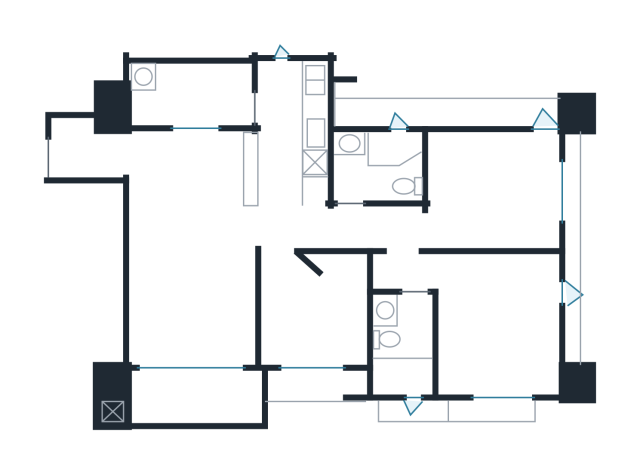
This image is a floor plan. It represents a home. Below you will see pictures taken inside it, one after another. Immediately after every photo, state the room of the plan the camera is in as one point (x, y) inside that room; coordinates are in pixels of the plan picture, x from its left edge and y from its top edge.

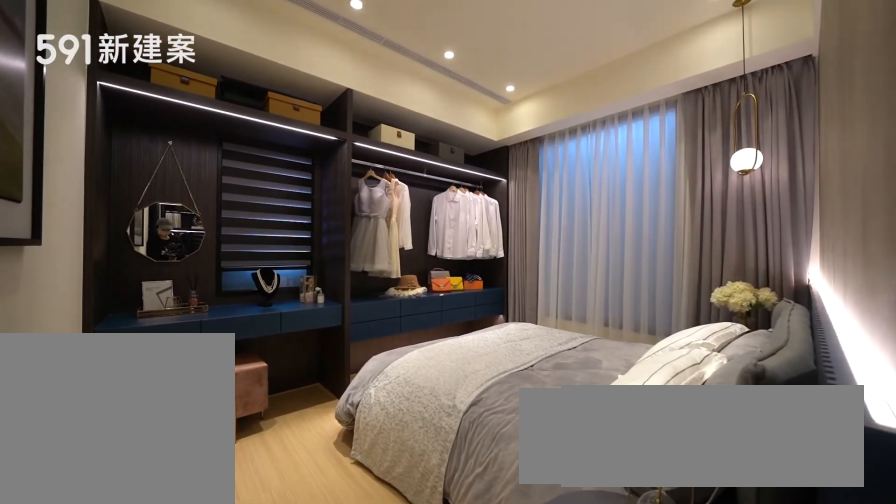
(486, 319)
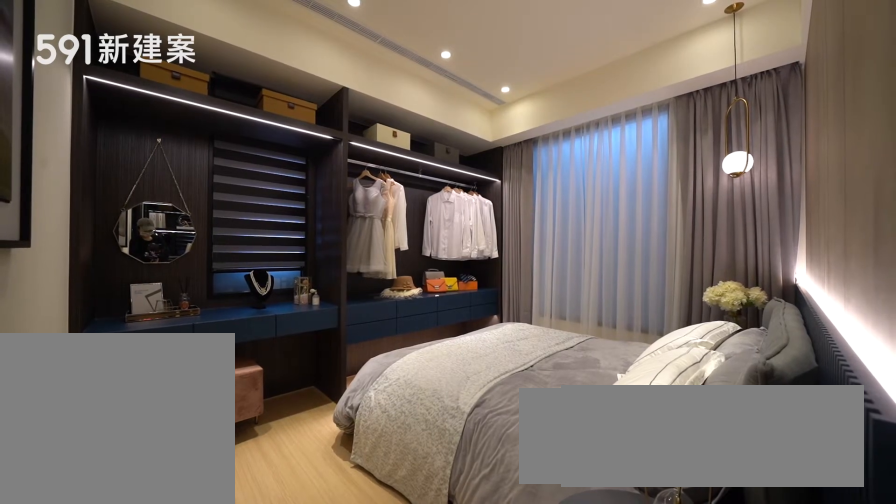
(486, 319)
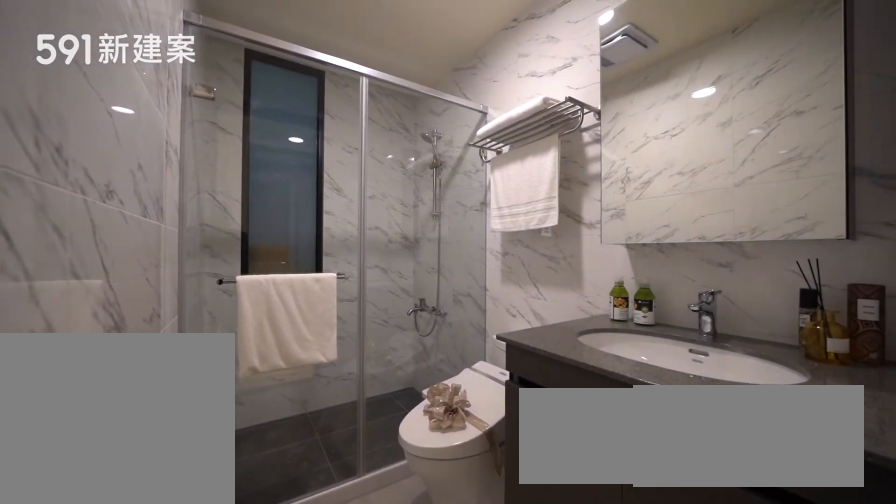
(400, 348)
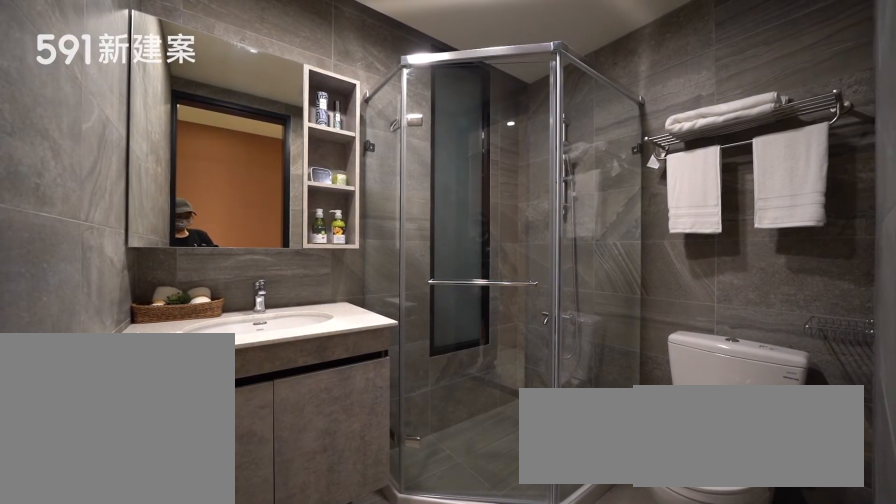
(383, 165)
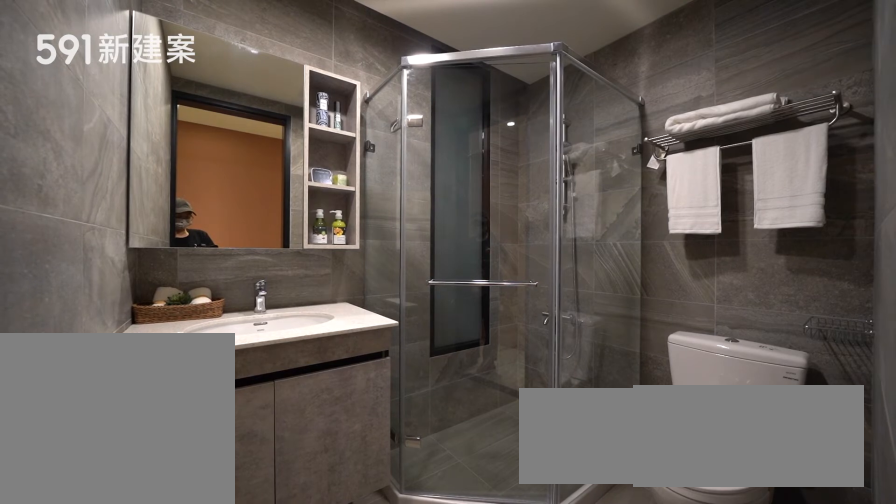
(383, 165)
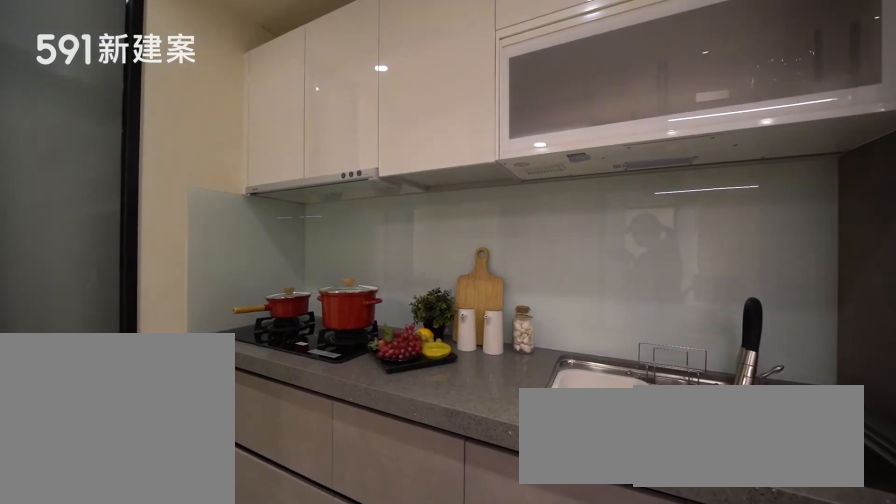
(293, 128)
